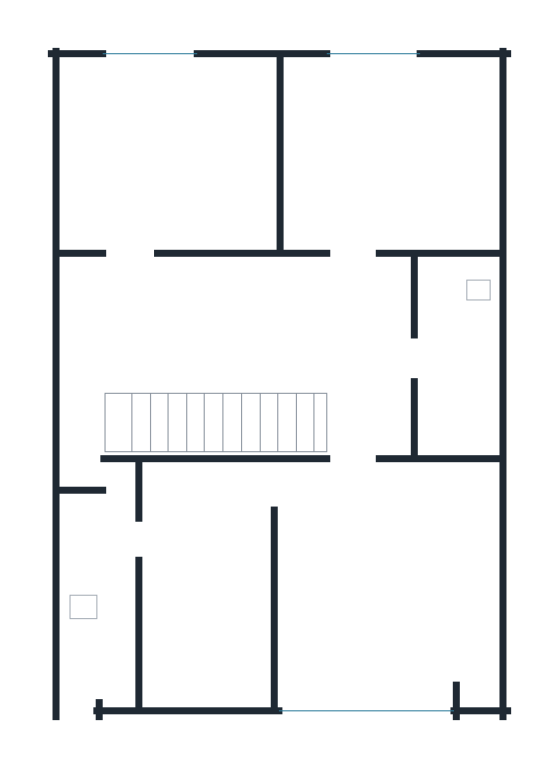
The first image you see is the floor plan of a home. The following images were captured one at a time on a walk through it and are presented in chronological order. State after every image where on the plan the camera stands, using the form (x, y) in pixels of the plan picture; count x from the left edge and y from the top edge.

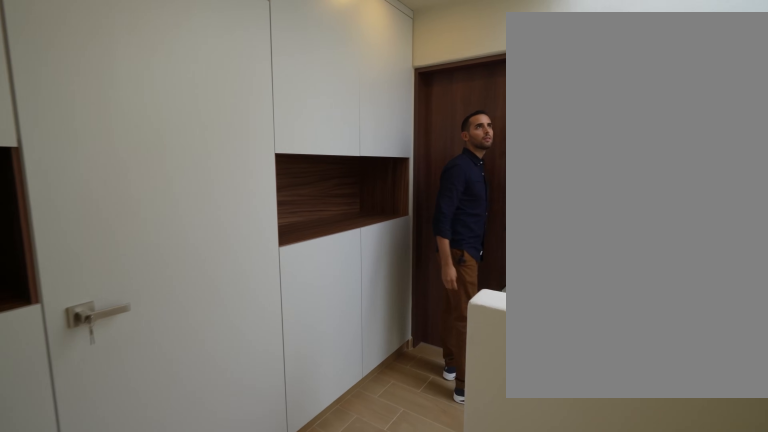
(303, 303)
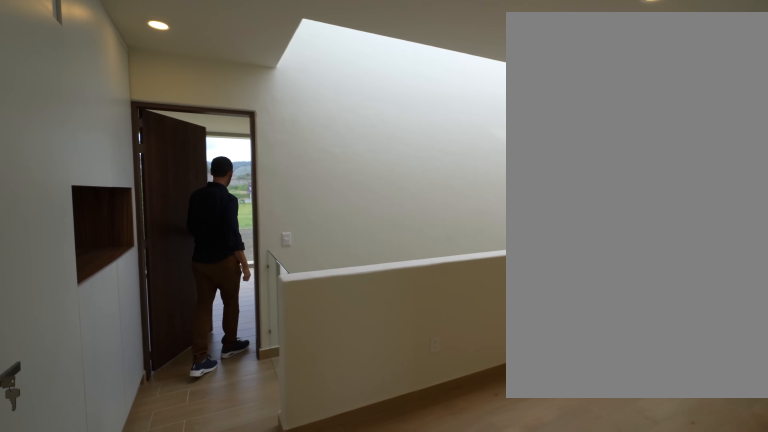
(349, 322)
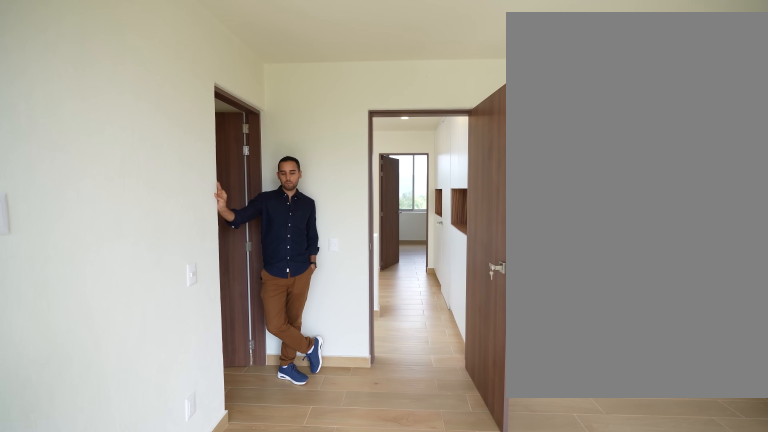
(345, 688)
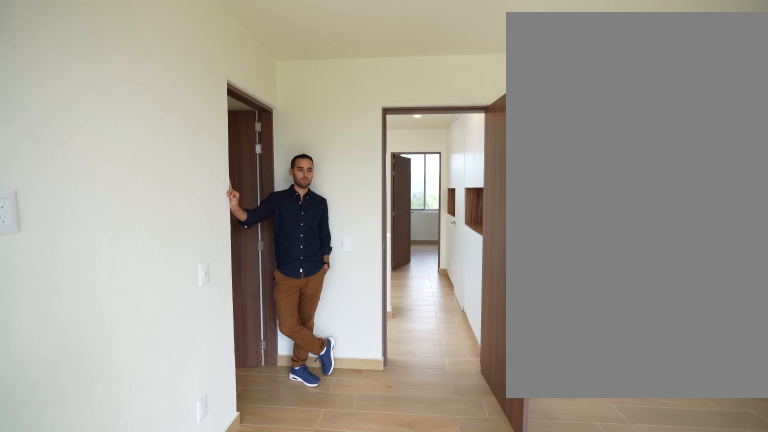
(345, 688)
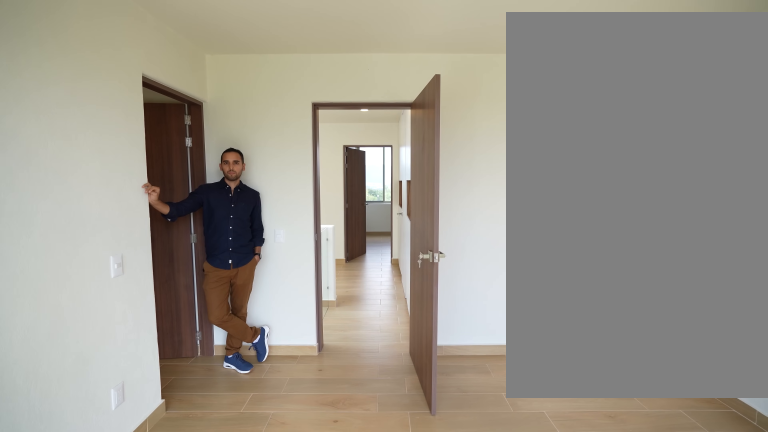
(354, 680)
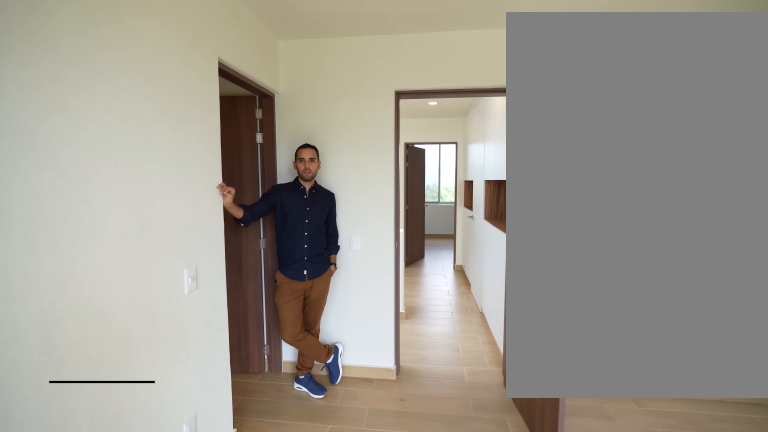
(354, 679)
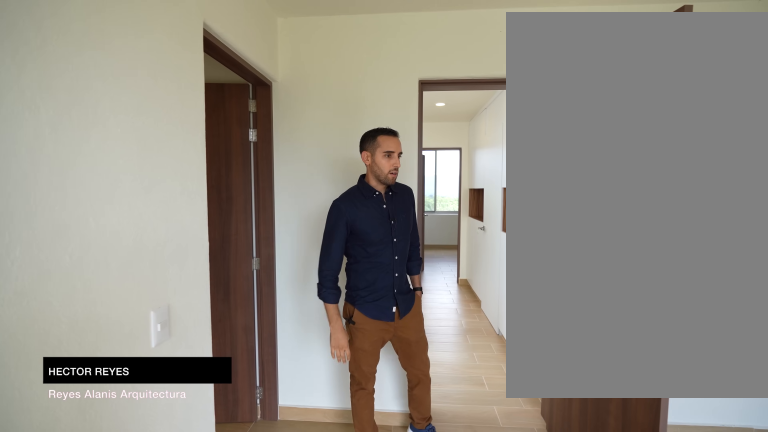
(366, 666)
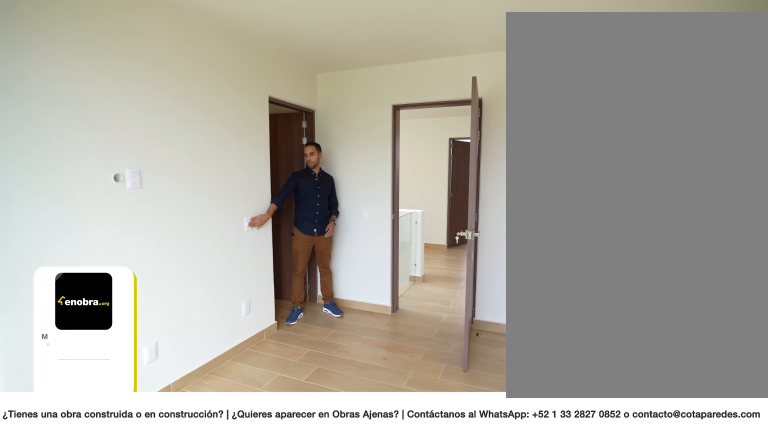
(409, 672)
